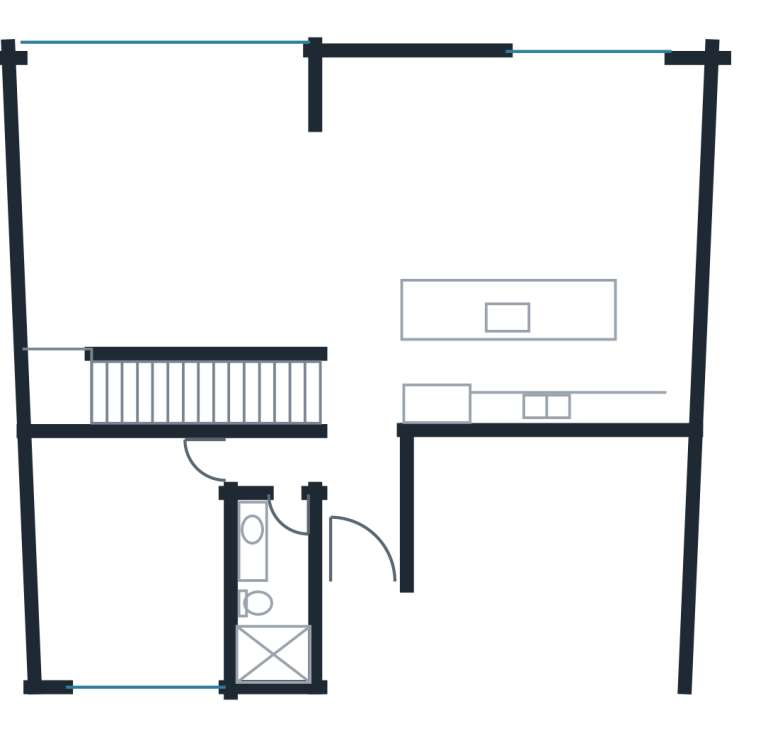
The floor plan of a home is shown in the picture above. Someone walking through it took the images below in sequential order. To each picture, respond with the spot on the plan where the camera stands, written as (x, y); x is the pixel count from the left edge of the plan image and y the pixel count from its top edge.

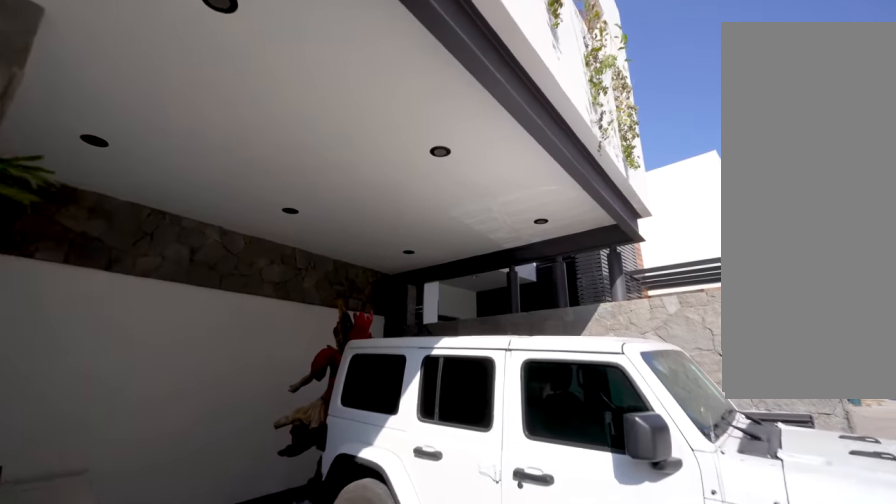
(360, 696)
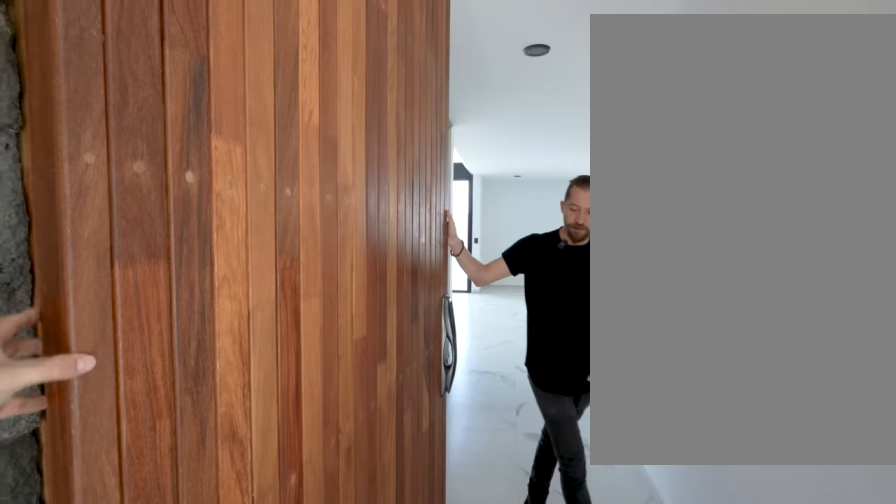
(356, 612)
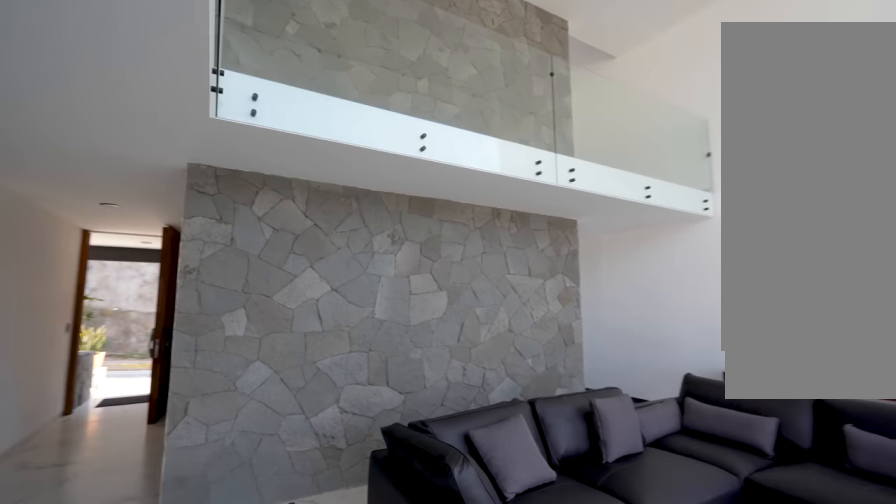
(404, 146)
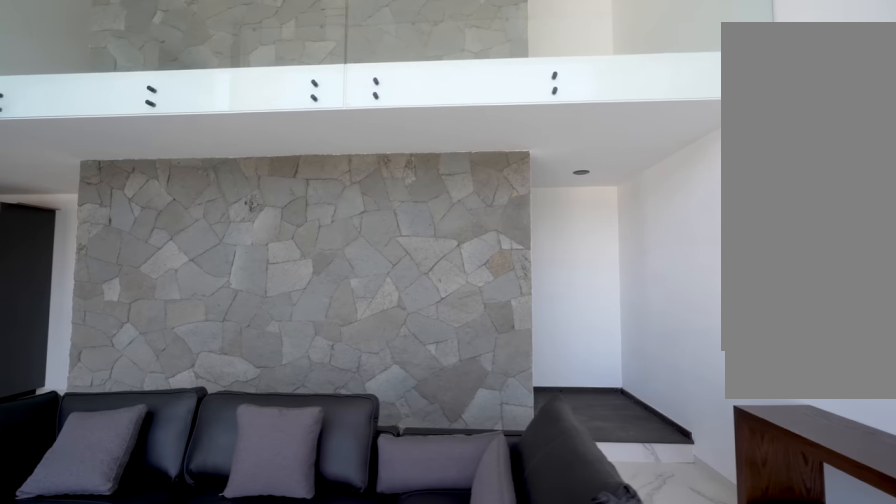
(205, 132)
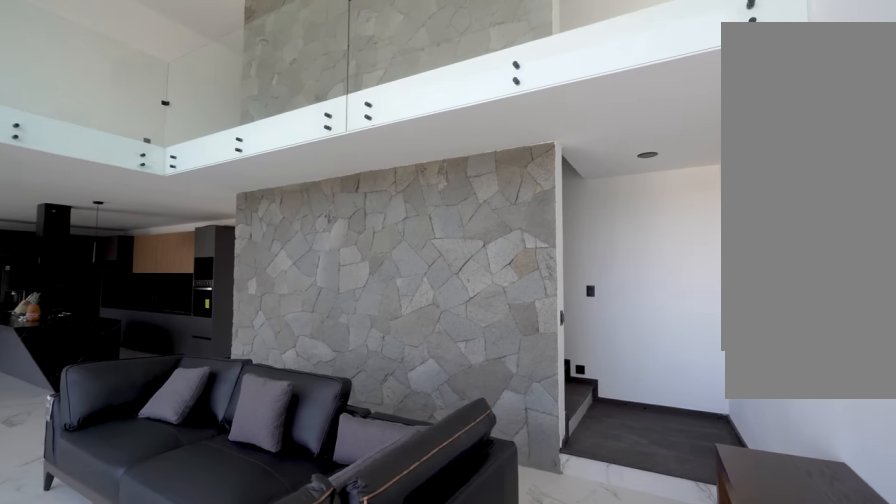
(108, 132)
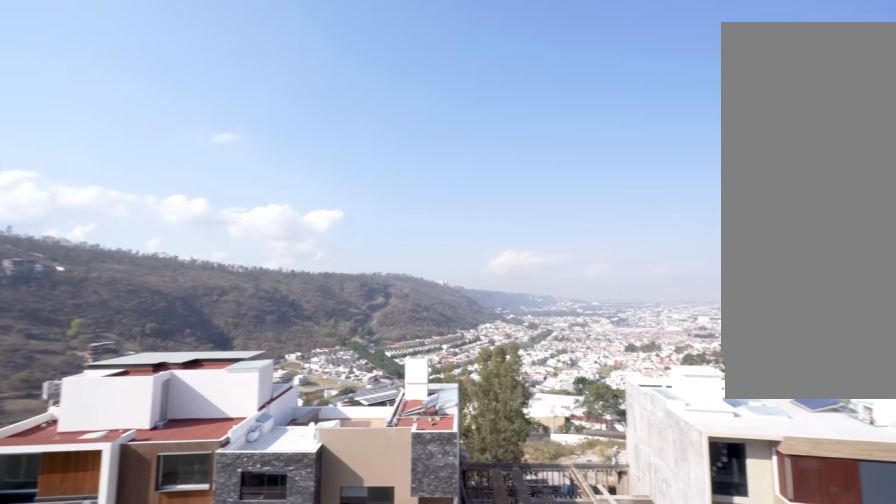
(62, 82)
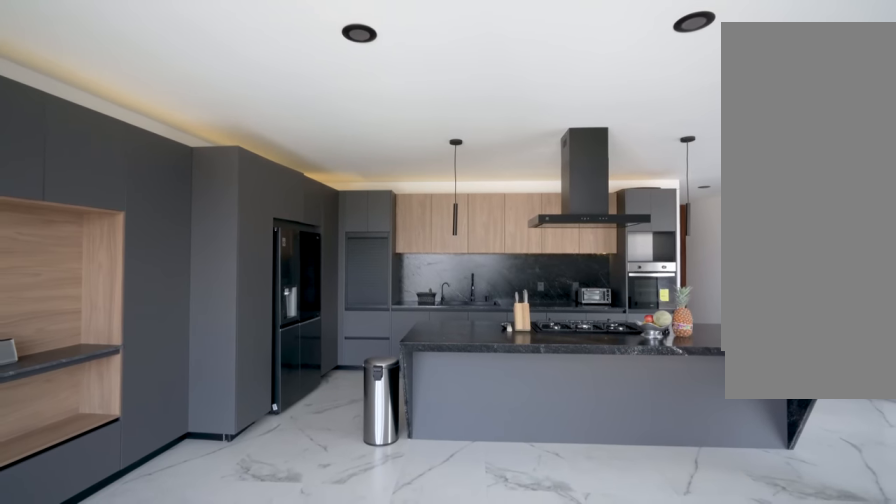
(564, 208)
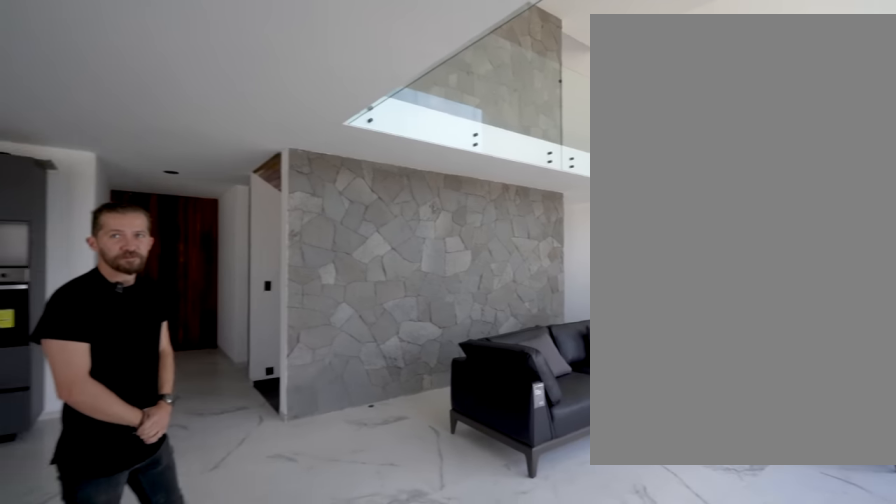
(376, 113)
